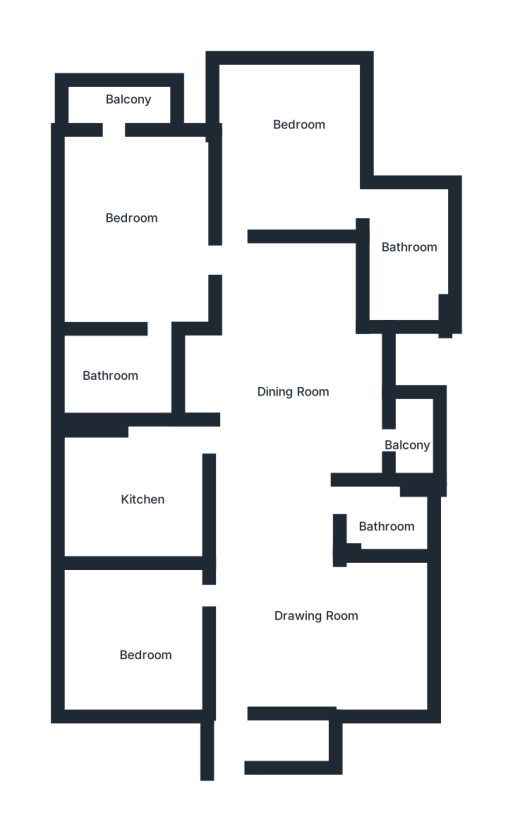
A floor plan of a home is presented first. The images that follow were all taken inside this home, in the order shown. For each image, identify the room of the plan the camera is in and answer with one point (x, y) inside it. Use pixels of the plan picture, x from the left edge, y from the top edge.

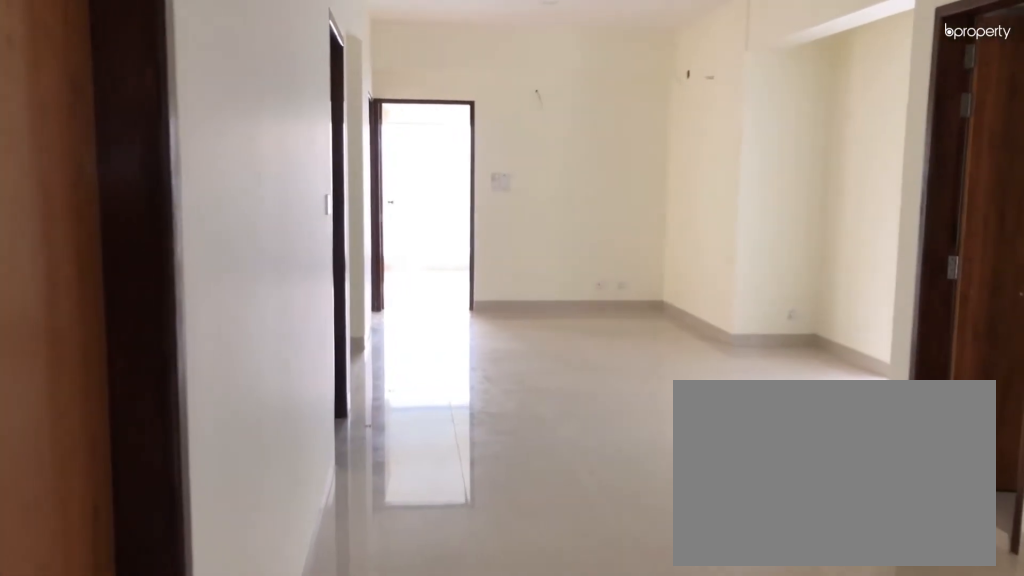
(279, 615)
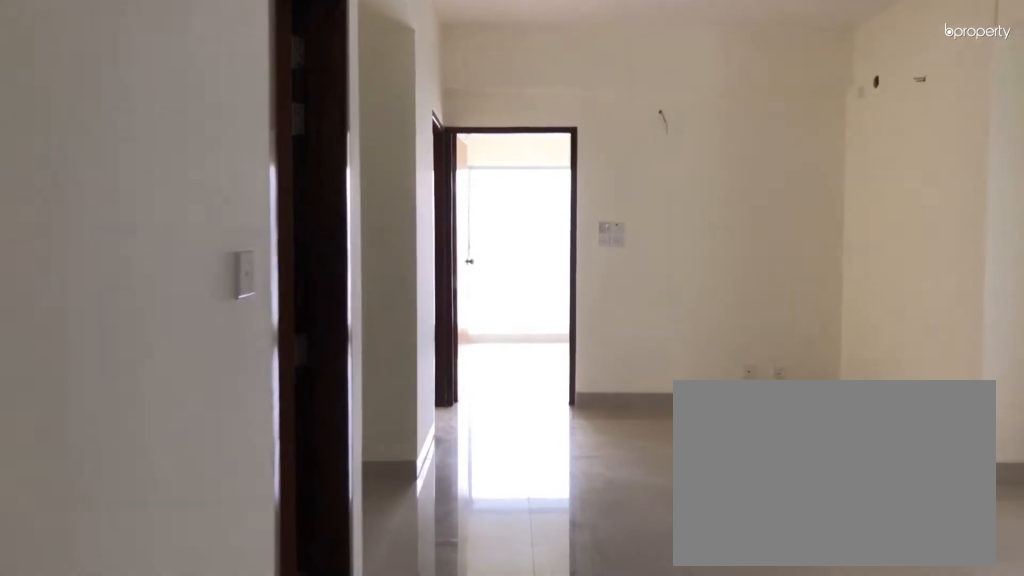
(279, 416)
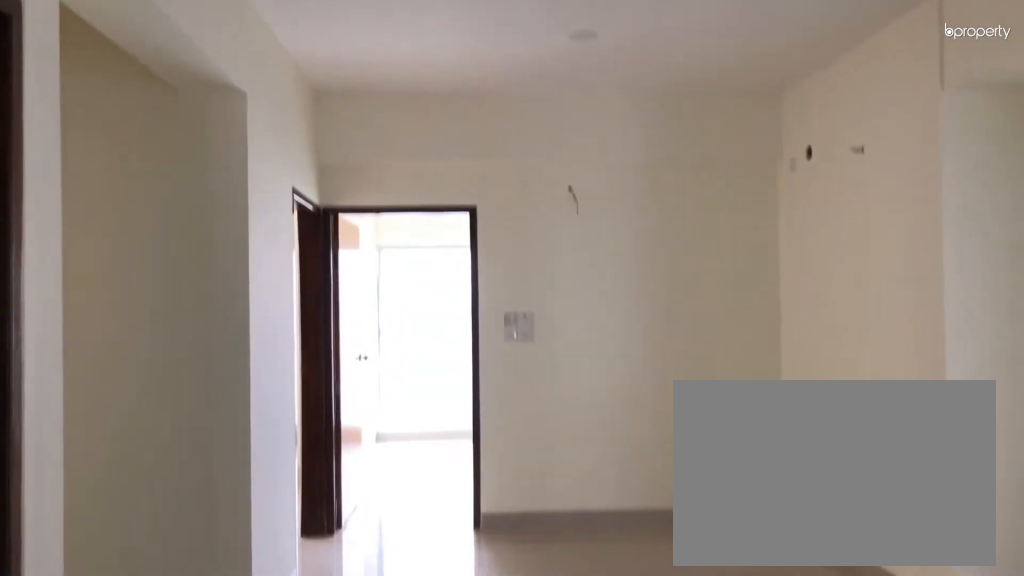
(279, 416)
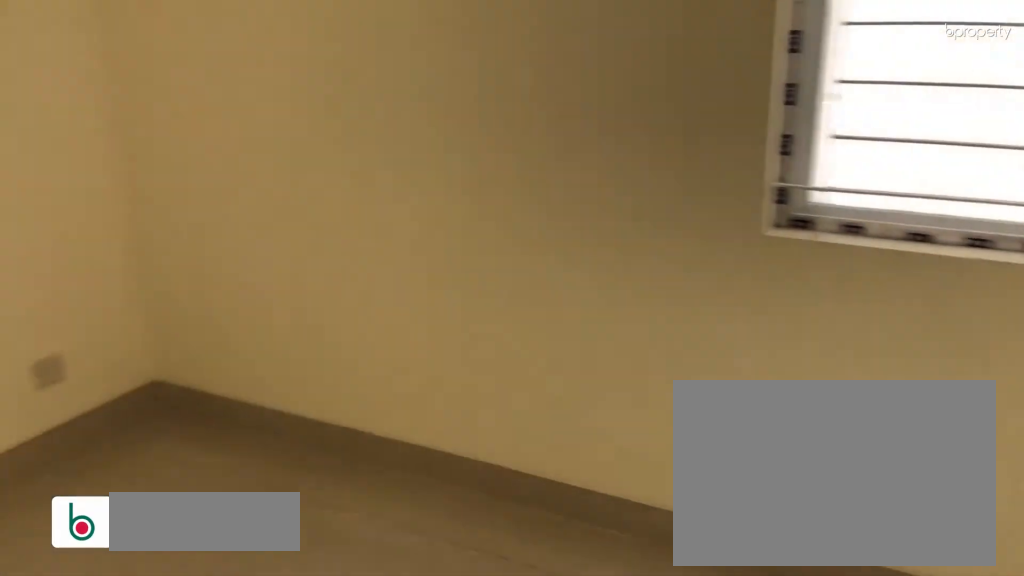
(153, 630)
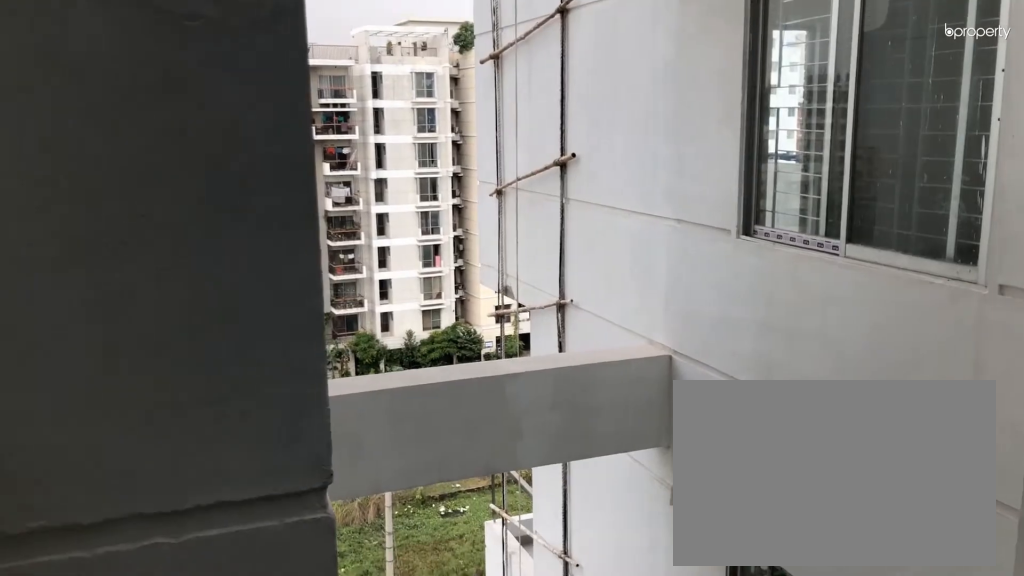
(420, 436)
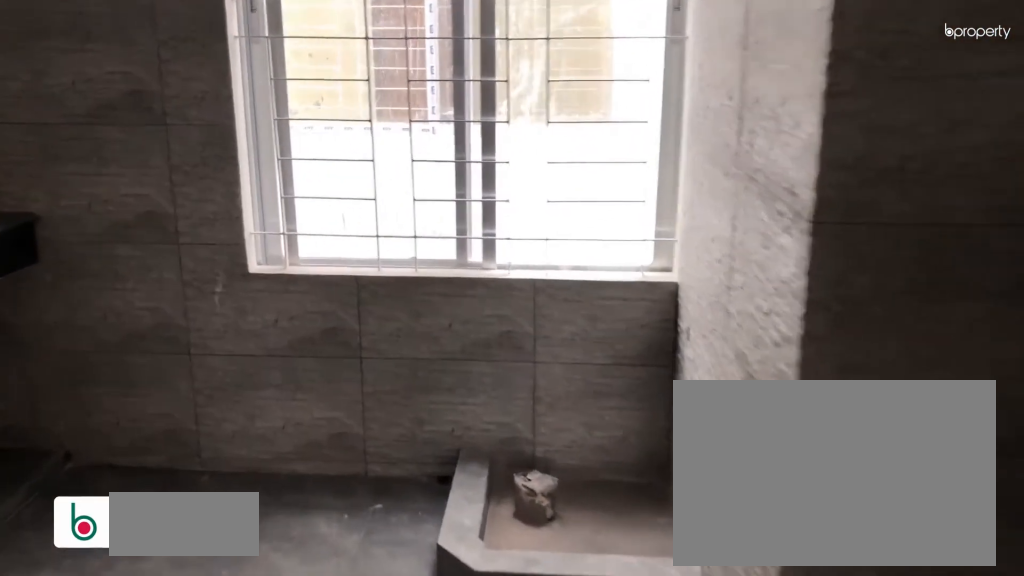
(142, 495)
